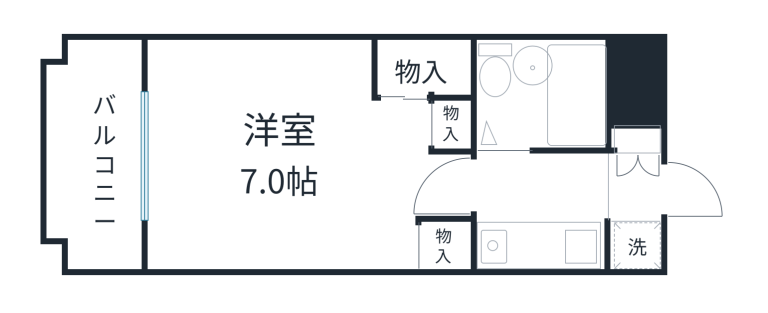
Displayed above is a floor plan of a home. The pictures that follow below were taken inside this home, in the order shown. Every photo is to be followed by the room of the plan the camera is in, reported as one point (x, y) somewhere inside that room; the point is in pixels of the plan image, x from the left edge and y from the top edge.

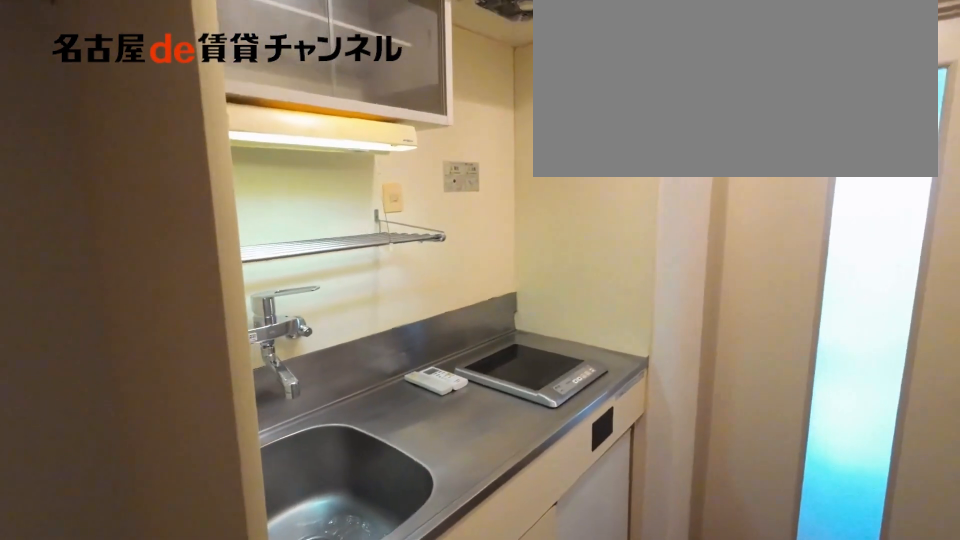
(538, 247)
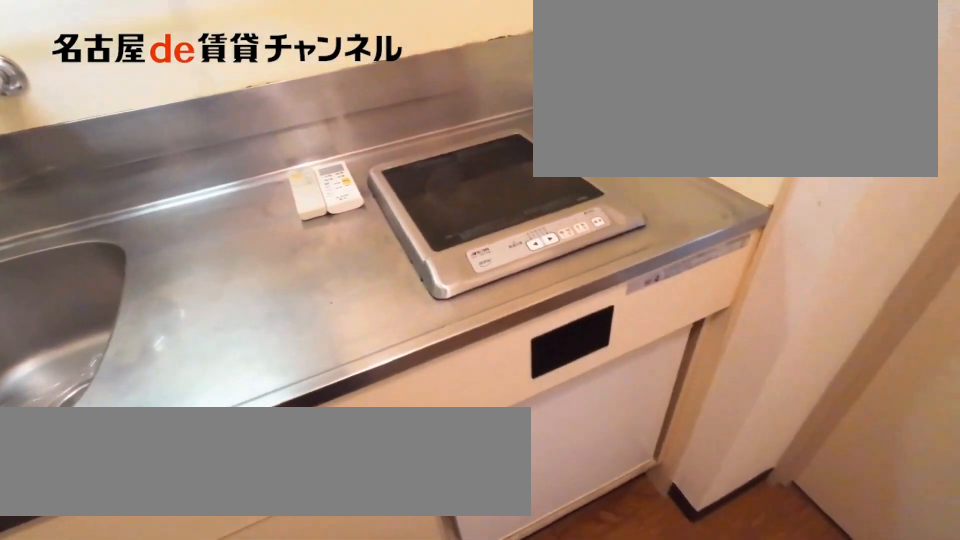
(538, 247)
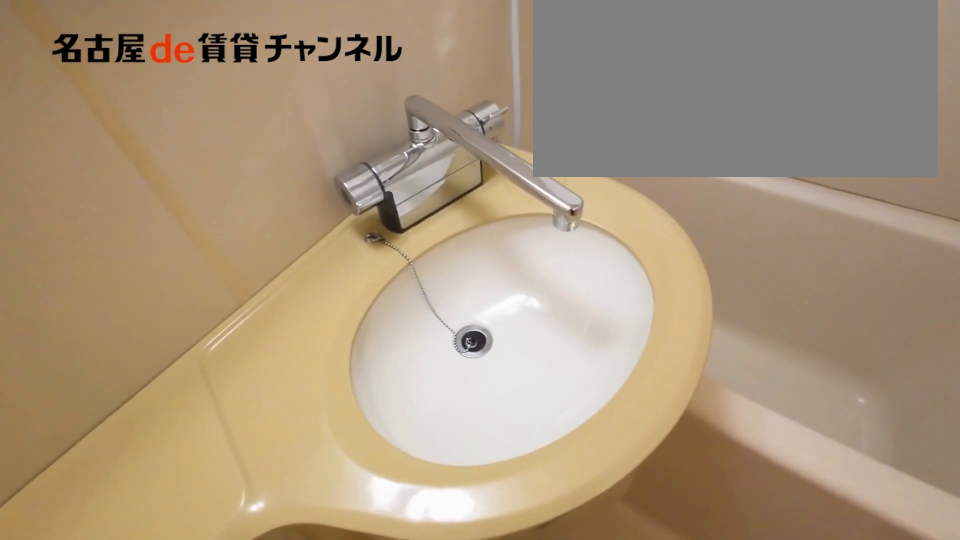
(542, 93)
